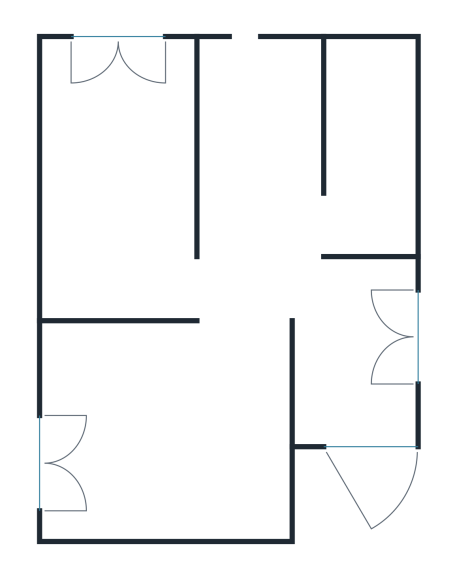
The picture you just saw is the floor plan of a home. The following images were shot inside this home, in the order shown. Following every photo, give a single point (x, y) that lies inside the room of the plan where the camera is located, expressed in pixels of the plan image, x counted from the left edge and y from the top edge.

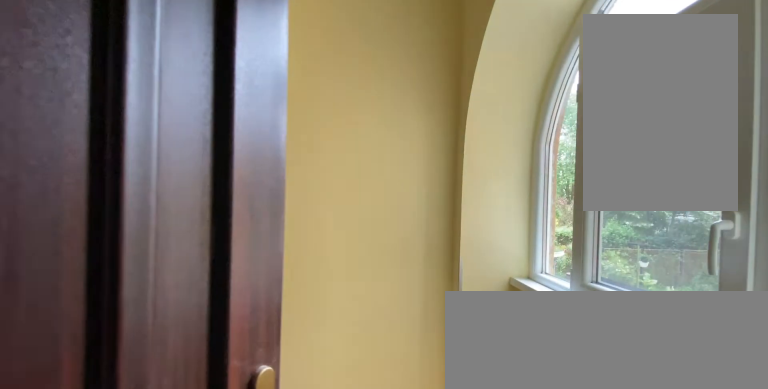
(355, 358)
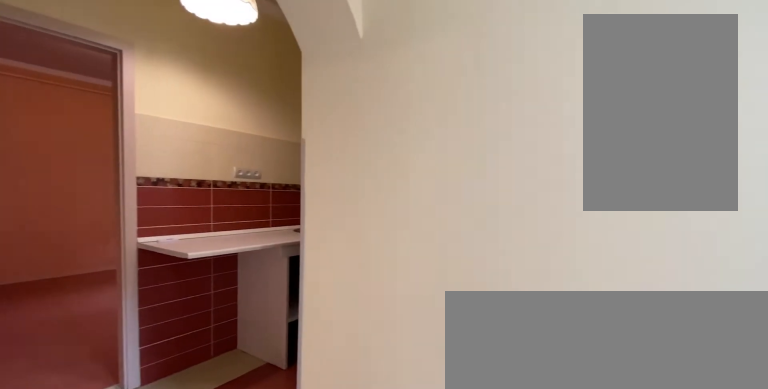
(355, 358)
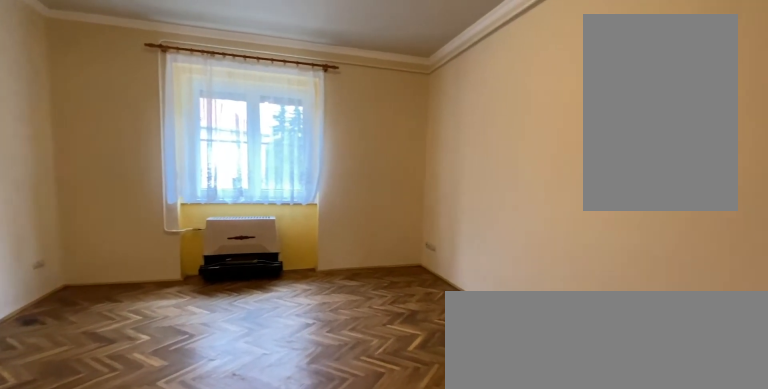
(168, 430)
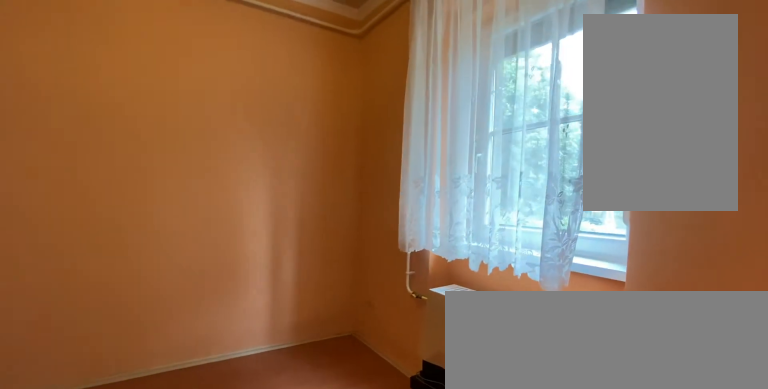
(111, 175)
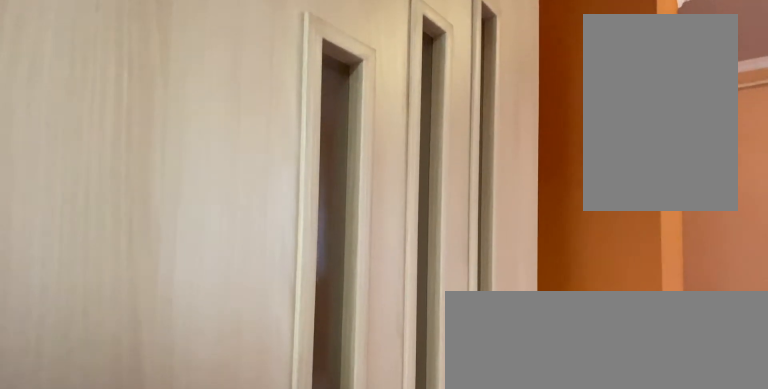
(111, 175)
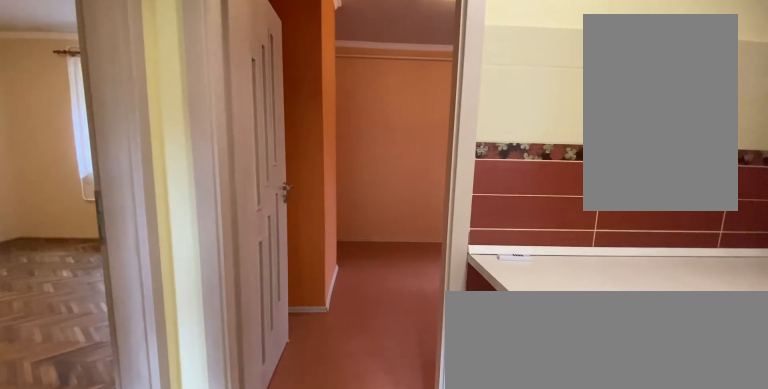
(261, 159)
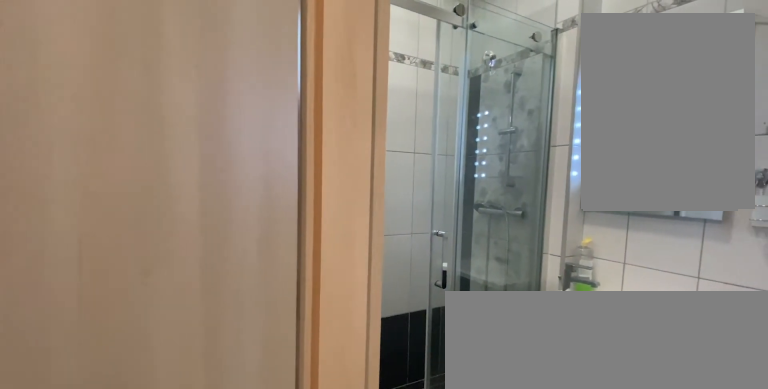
(371, 171)
